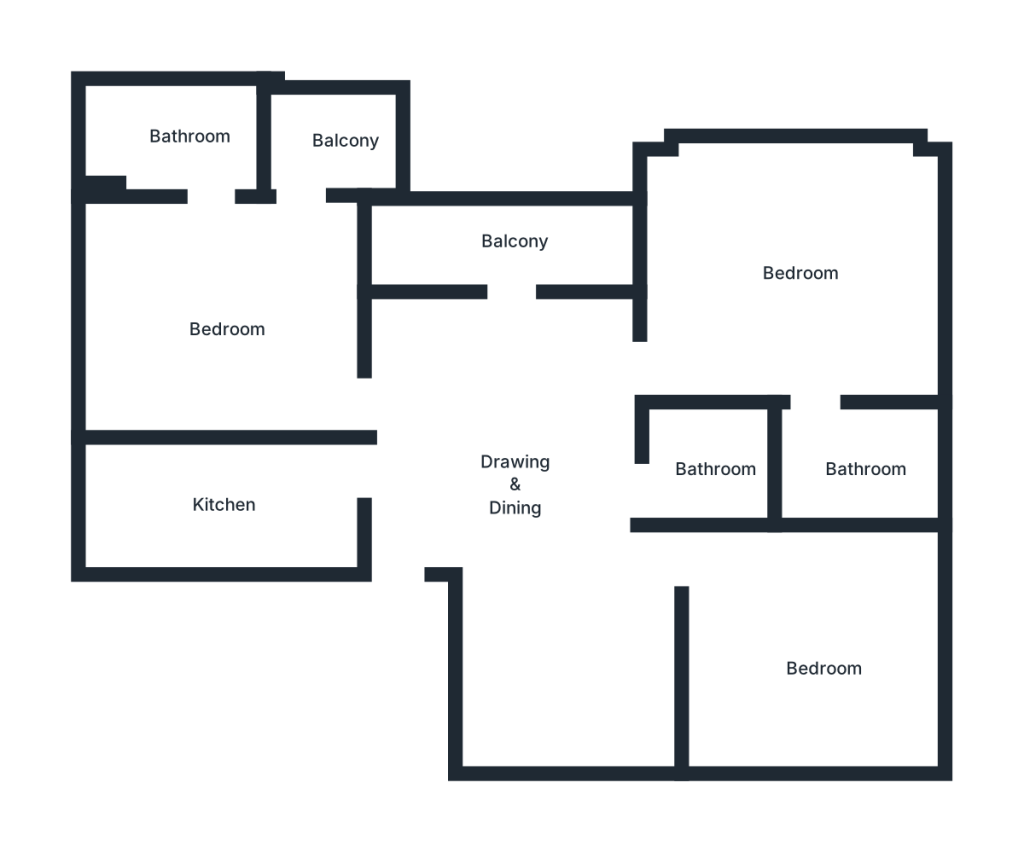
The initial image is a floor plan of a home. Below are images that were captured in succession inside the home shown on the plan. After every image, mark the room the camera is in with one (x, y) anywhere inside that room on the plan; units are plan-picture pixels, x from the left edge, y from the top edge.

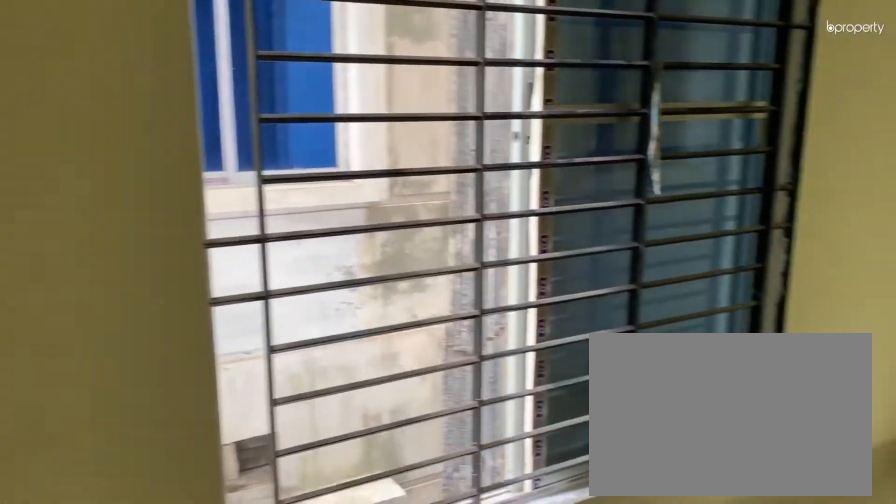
(819, 664)
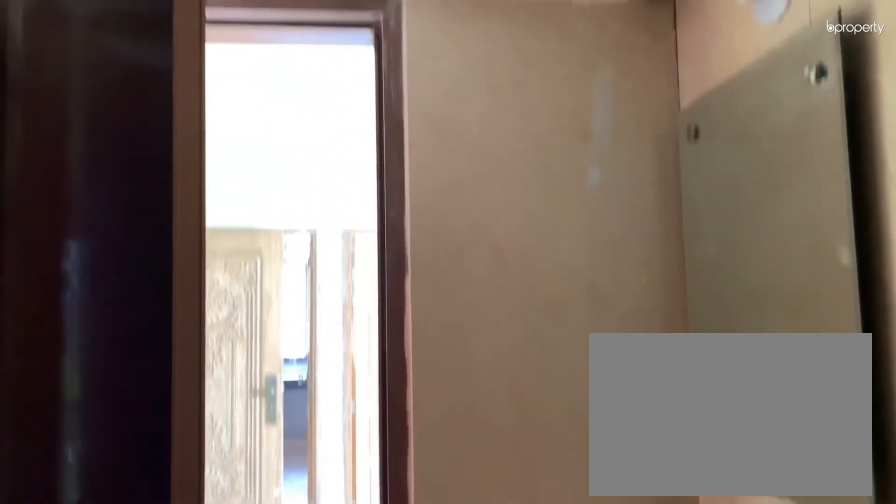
(718, 467)
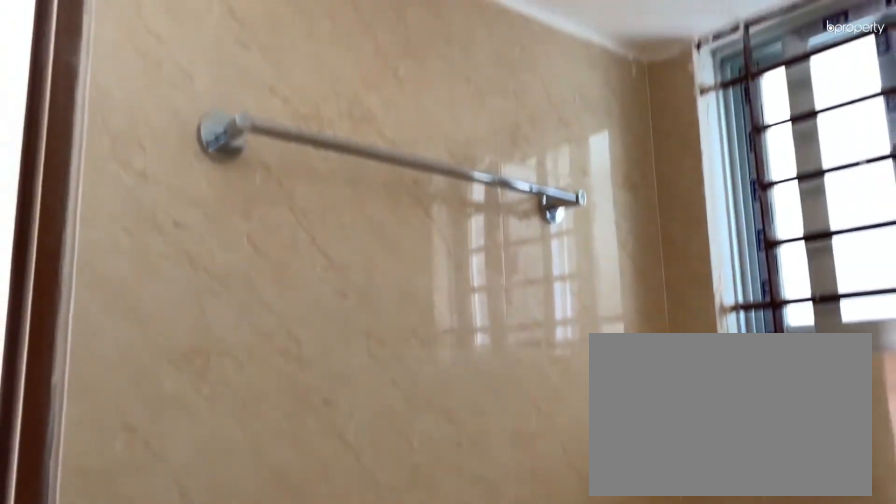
(864, 460)
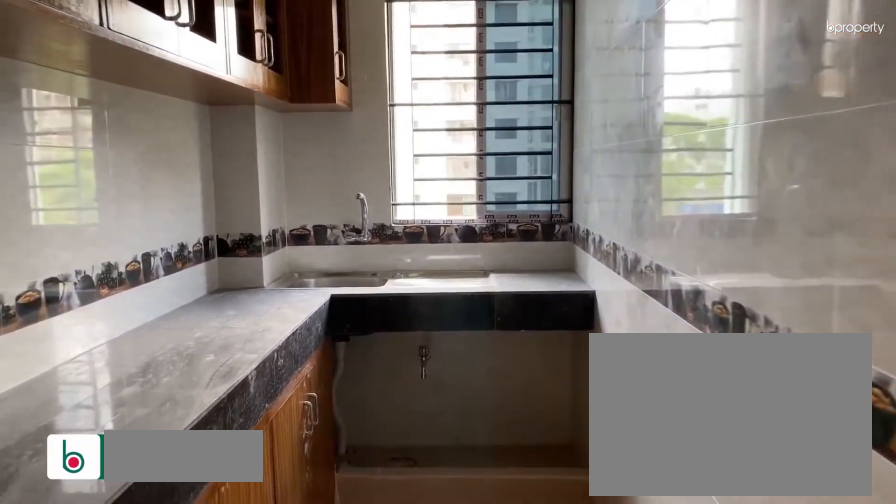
(223, 502)
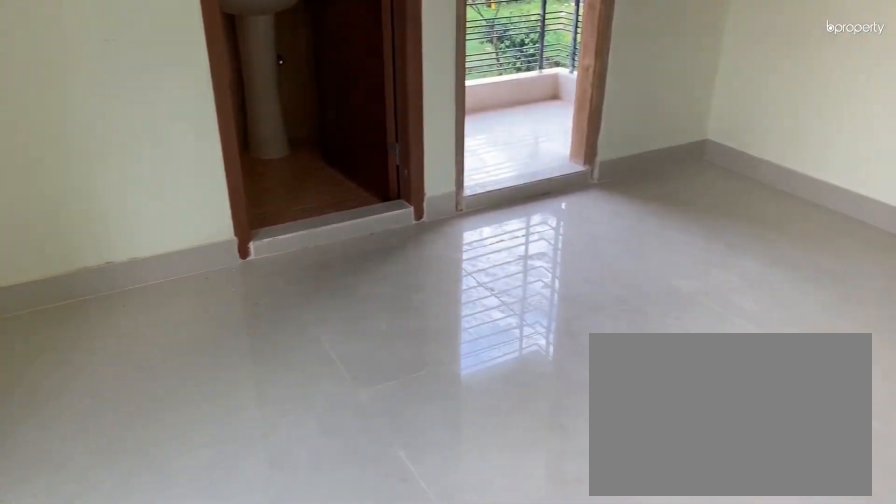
(225, 332)
